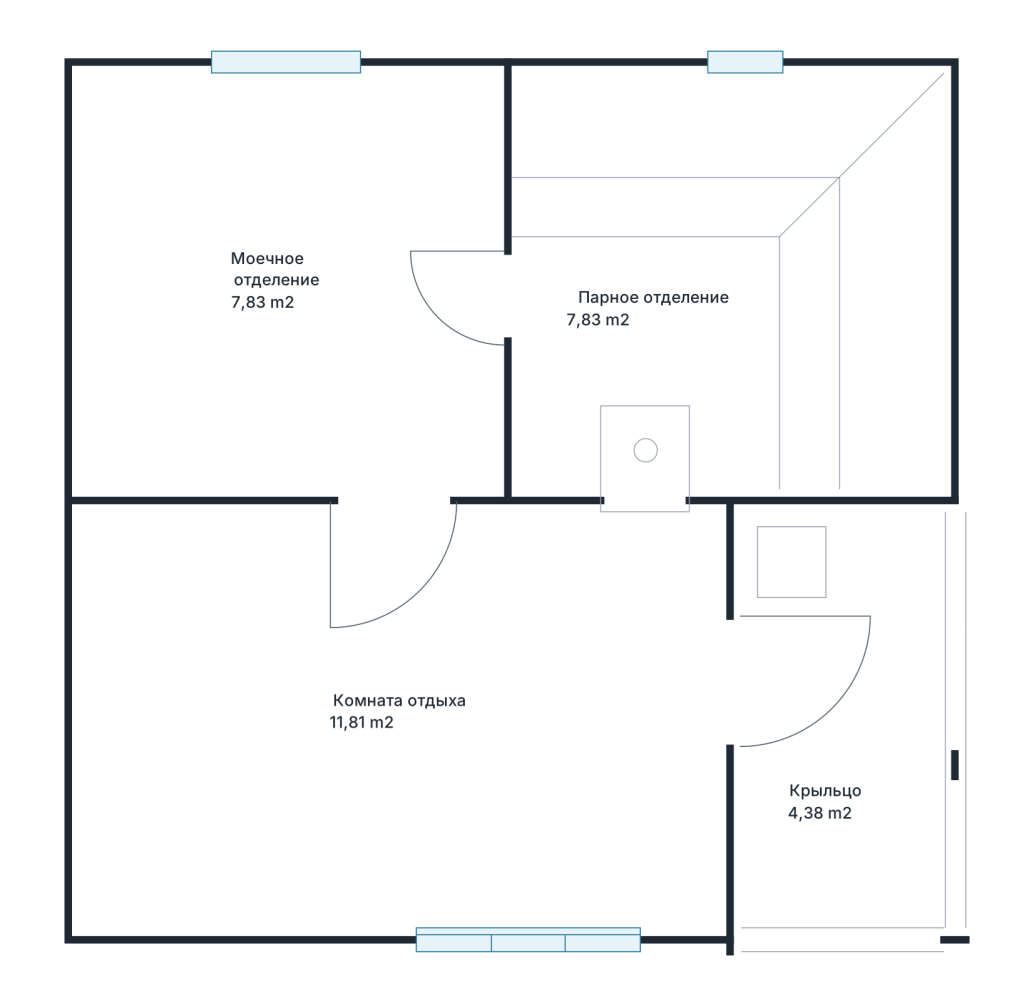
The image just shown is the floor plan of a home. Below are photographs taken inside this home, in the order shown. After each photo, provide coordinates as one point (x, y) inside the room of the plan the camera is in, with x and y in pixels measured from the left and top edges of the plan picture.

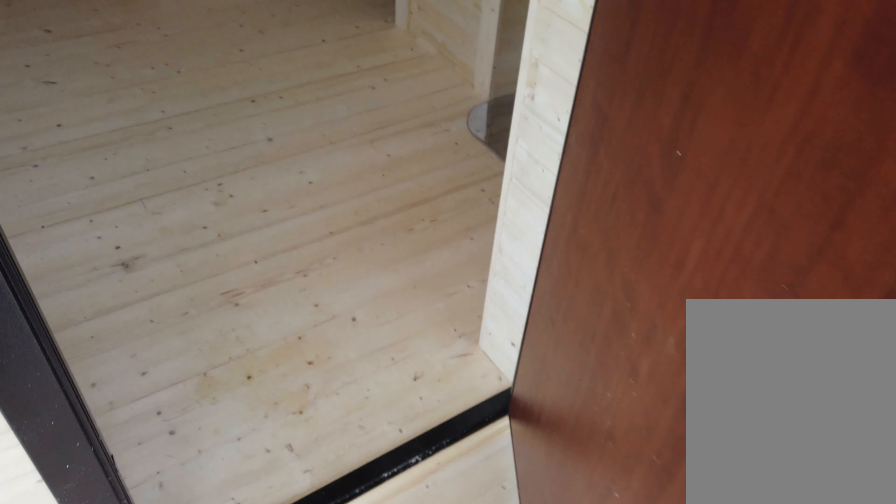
(414, 768)
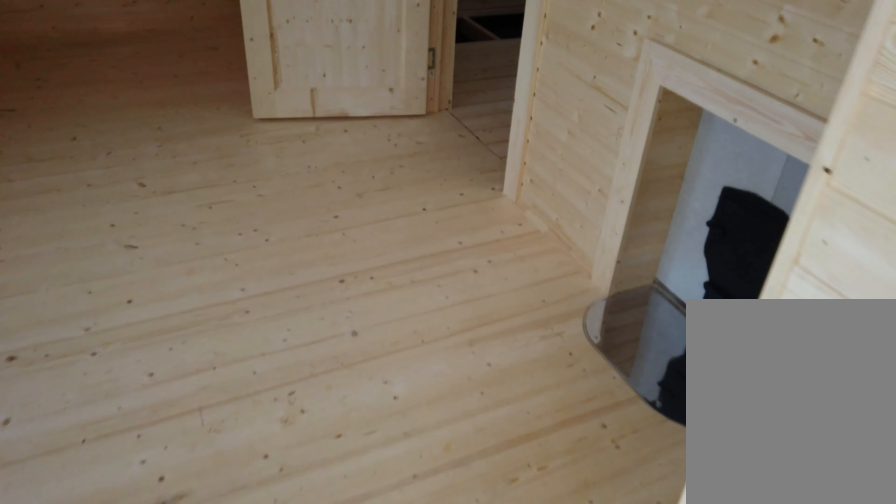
(408, 795)
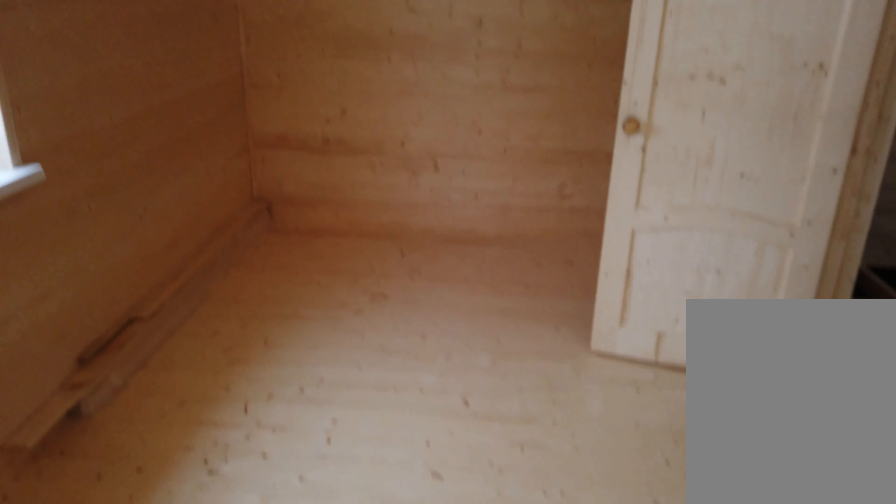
(423, 768)
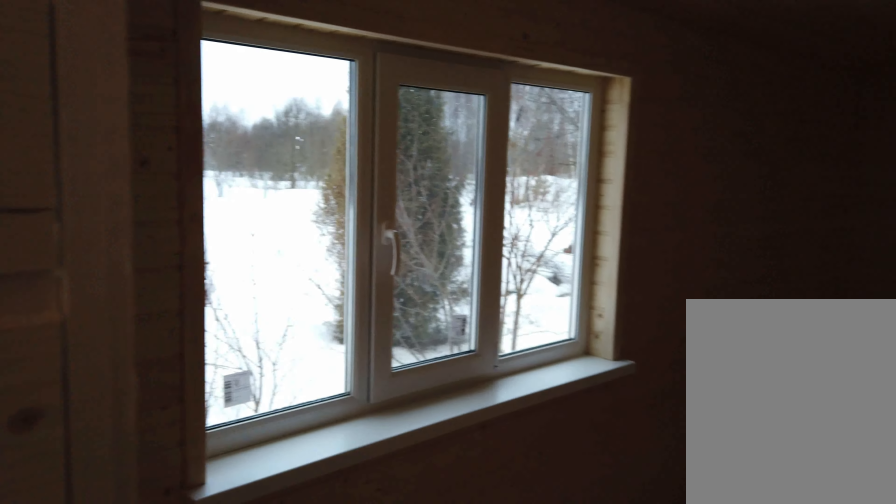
(410, 800)
